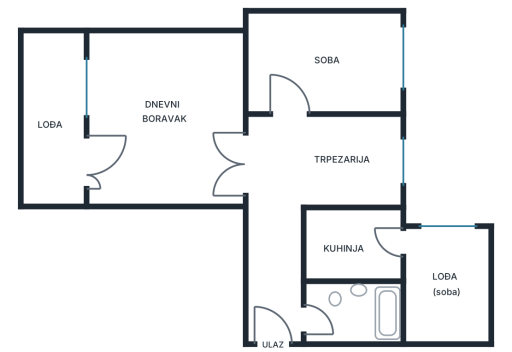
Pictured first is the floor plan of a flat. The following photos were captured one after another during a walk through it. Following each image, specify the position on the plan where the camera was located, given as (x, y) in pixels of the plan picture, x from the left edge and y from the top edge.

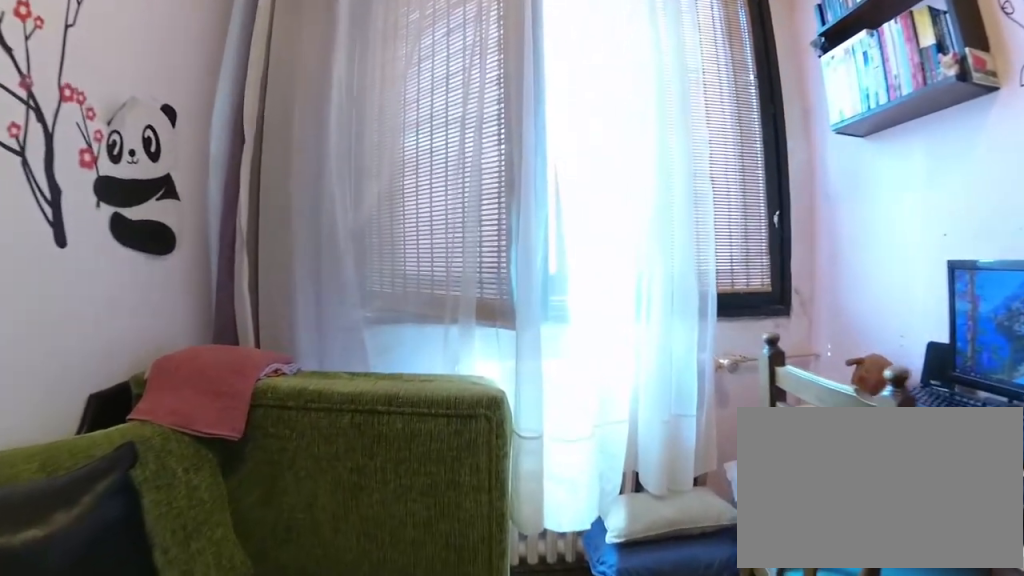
(324, 78)
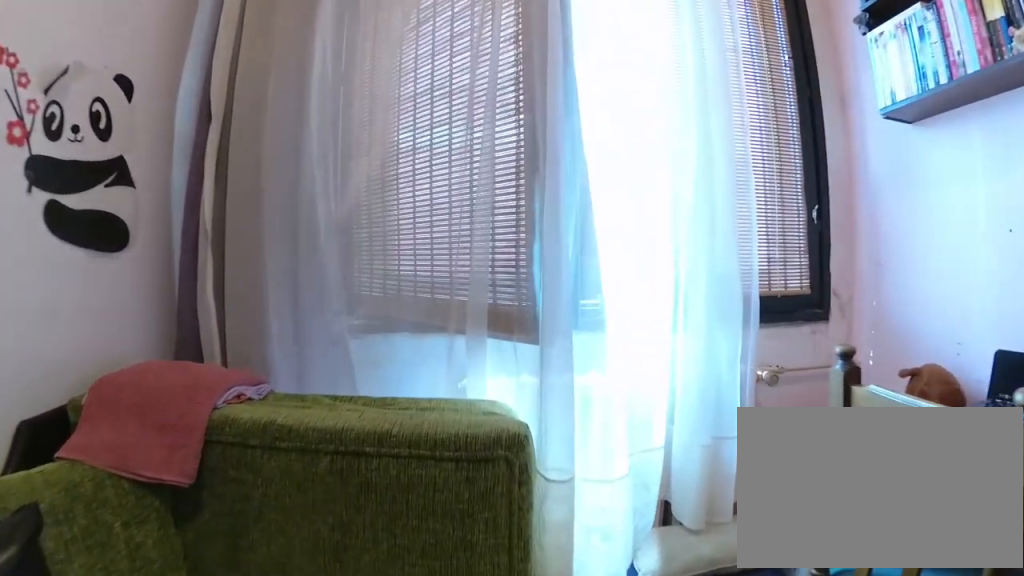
(332, 79)
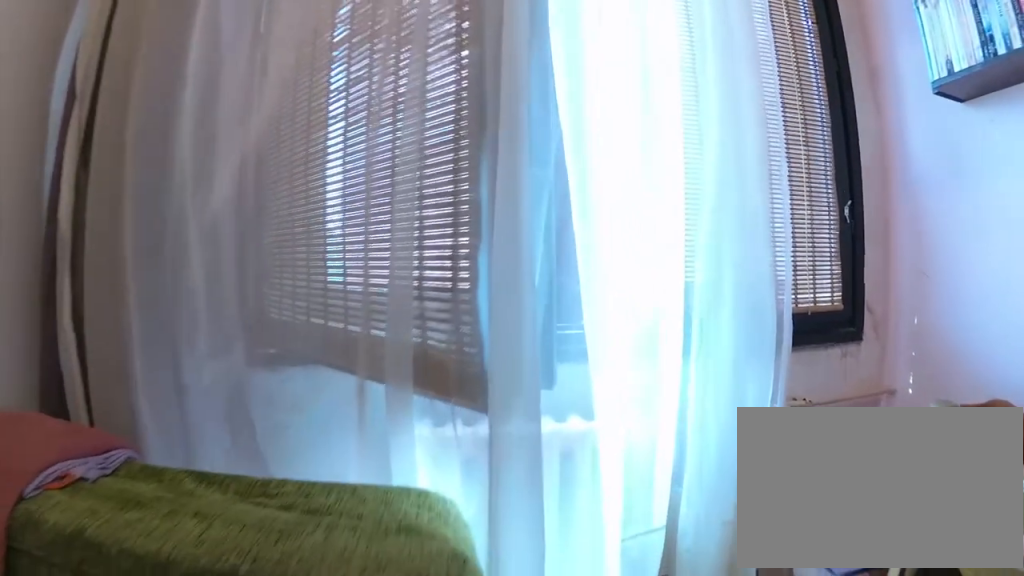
(347, 78)
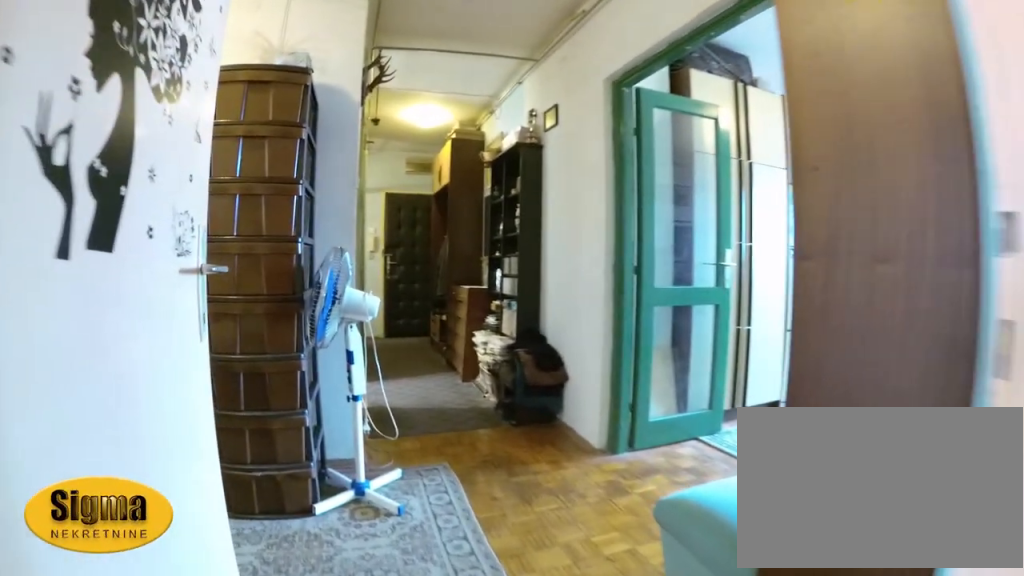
(287, 80)
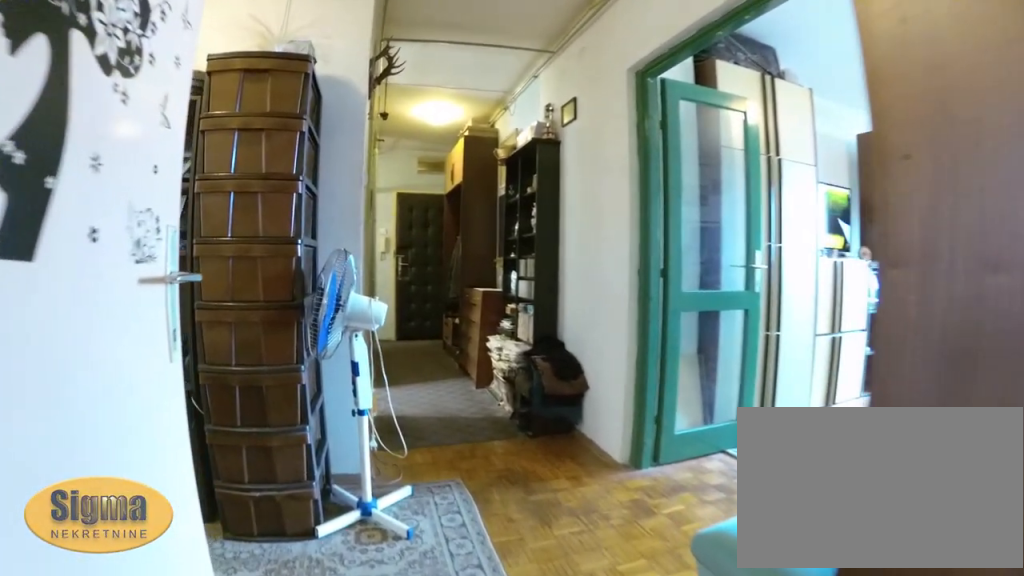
(286, 87)
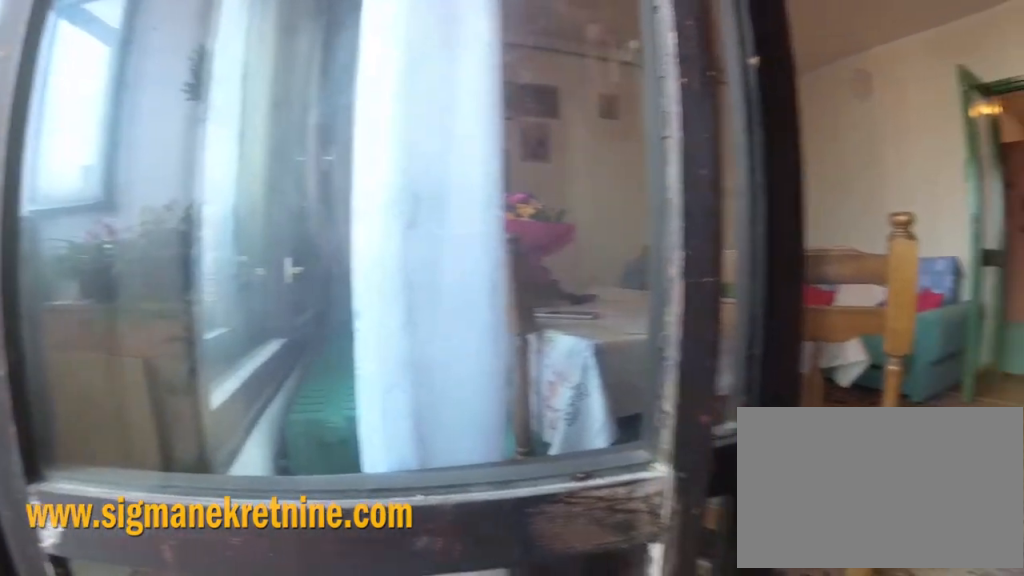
(105, 179)
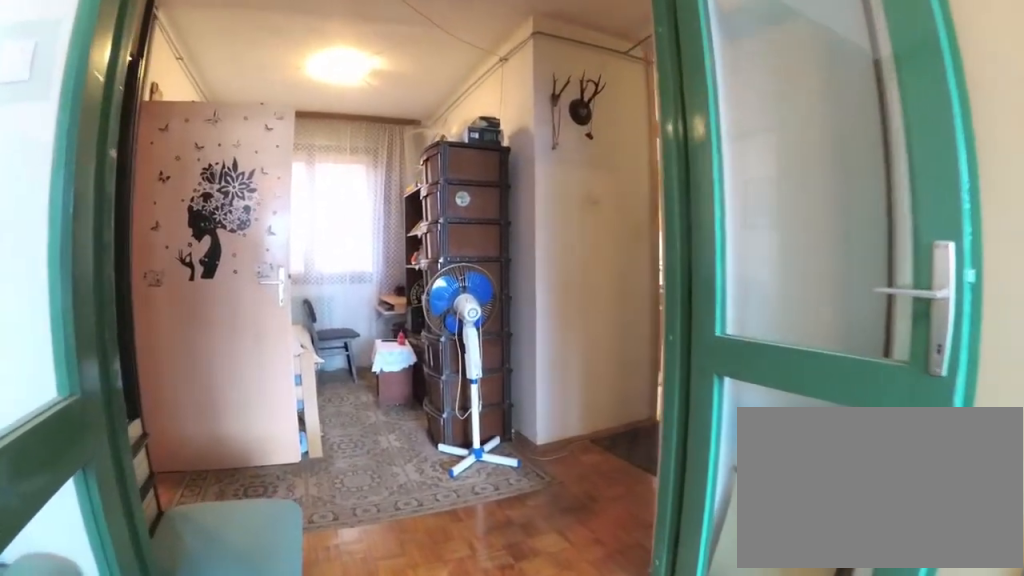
(183, 165)
